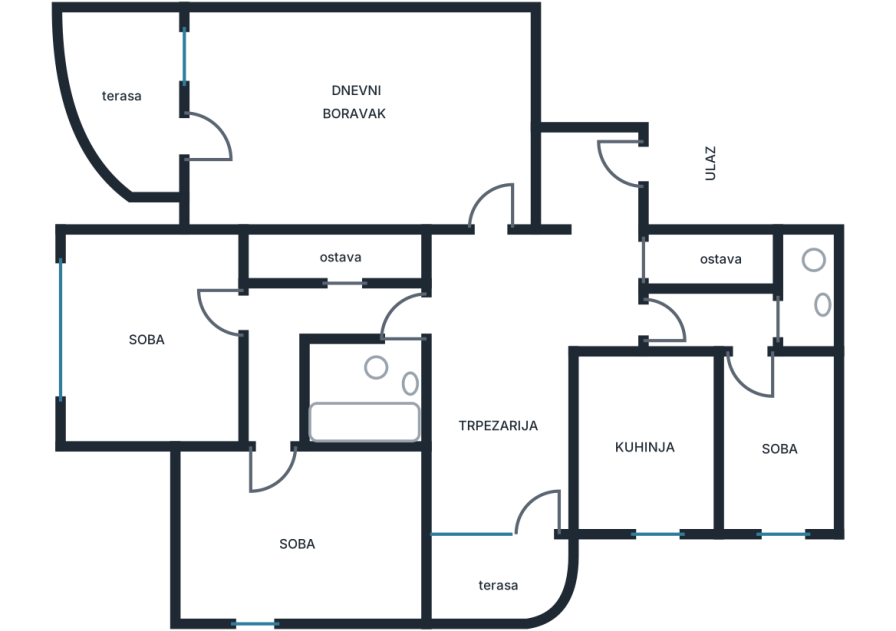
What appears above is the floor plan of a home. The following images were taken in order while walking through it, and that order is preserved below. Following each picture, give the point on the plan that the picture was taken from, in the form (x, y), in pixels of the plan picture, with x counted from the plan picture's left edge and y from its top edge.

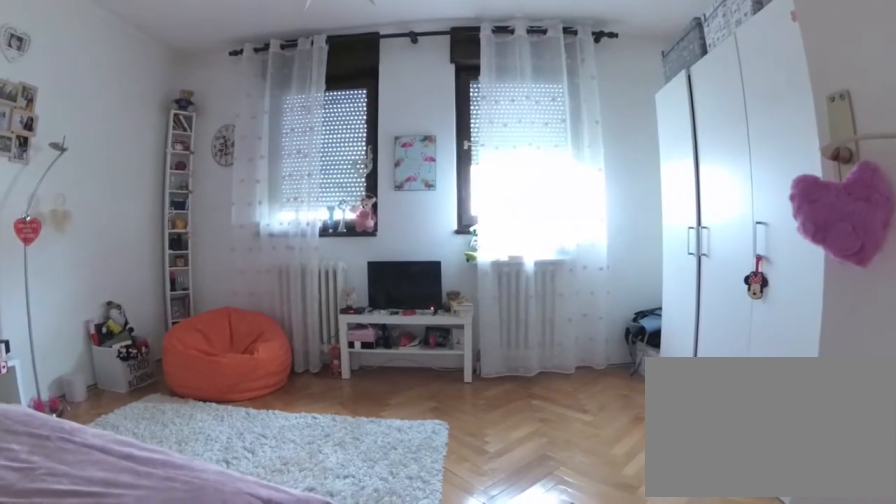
(242, 311)
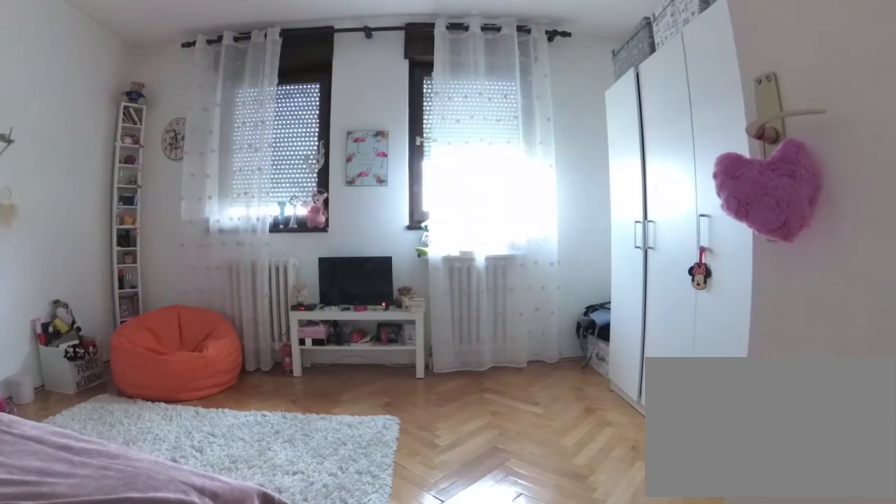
(241, 311)
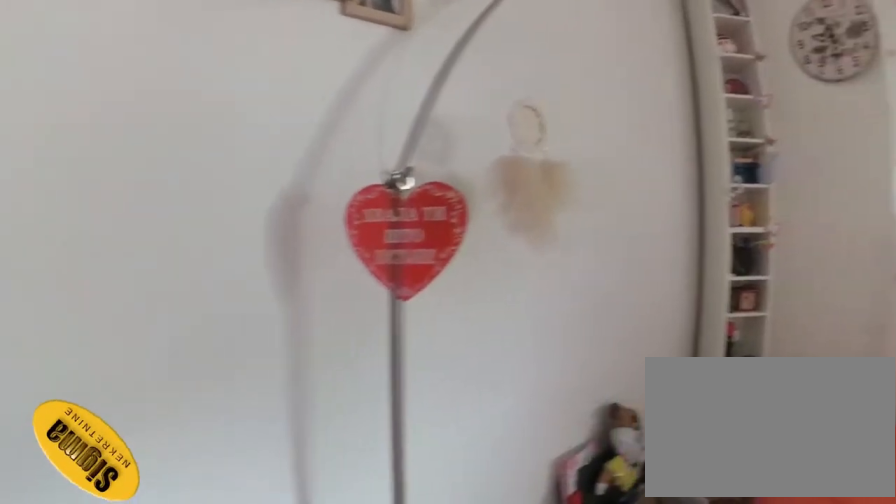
(174, 374)
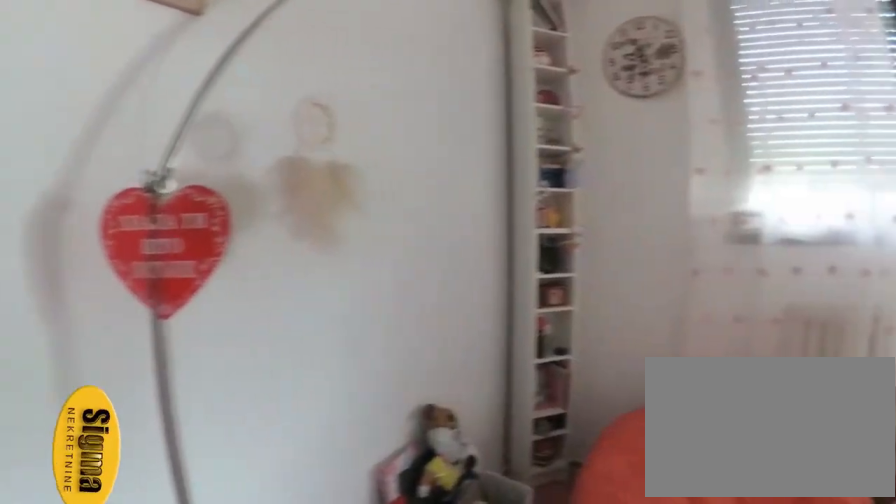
(182, 378)
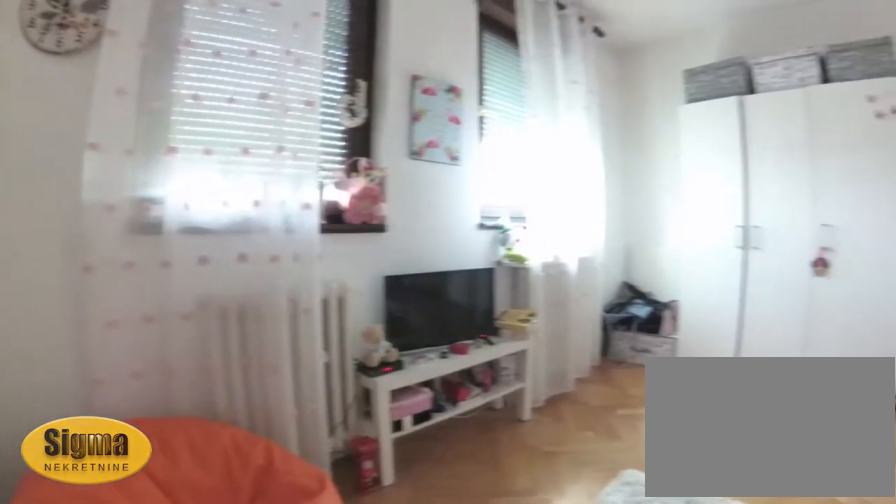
(195, 401)
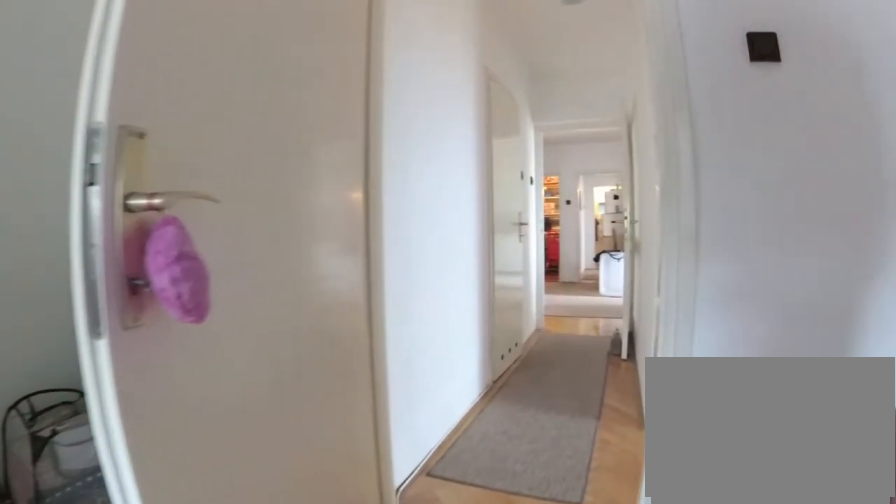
(159, 343)
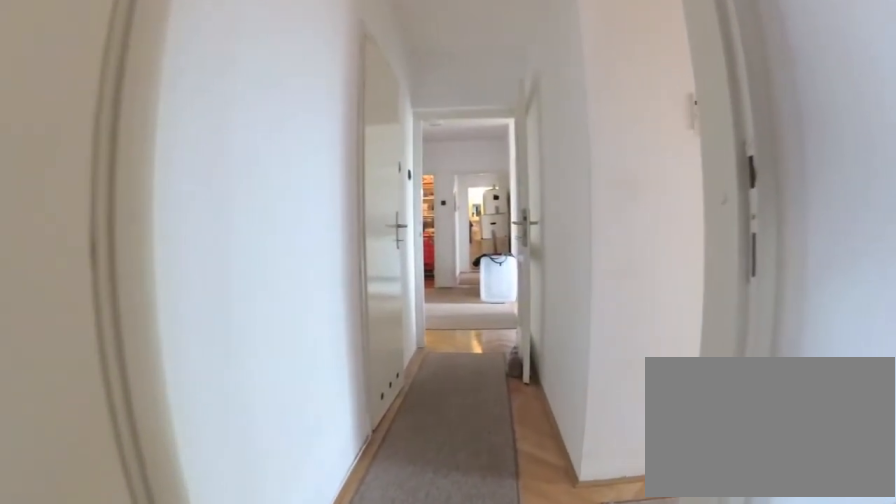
(168, 322)
